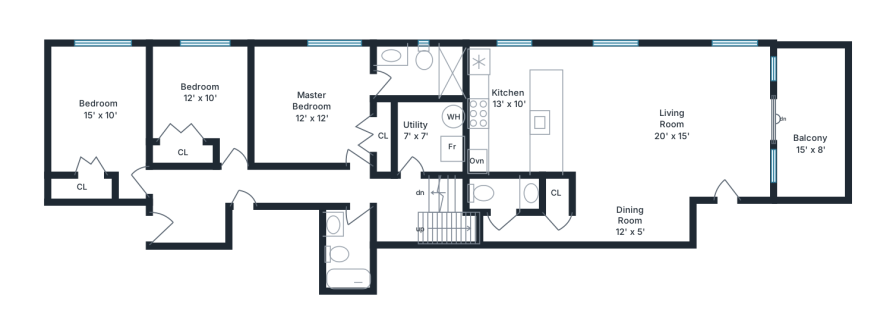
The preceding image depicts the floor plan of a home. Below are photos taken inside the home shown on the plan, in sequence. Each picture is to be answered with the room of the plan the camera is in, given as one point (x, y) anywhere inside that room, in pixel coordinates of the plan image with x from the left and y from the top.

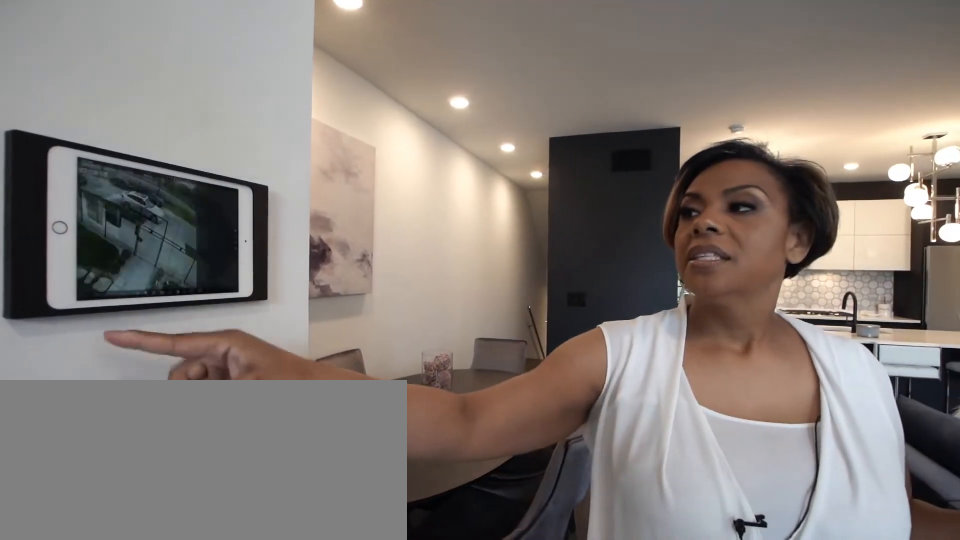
(633, 143)
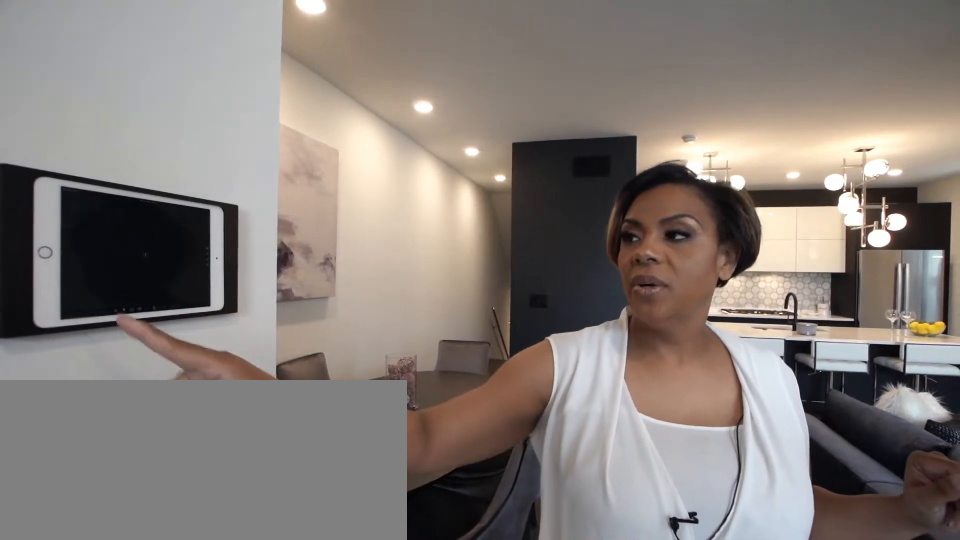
(633, 143)
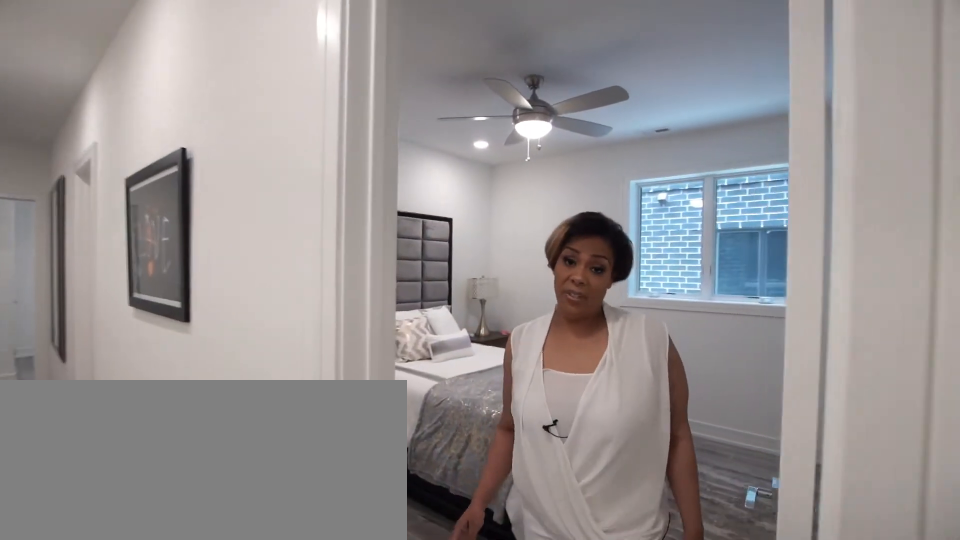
(310, 104)
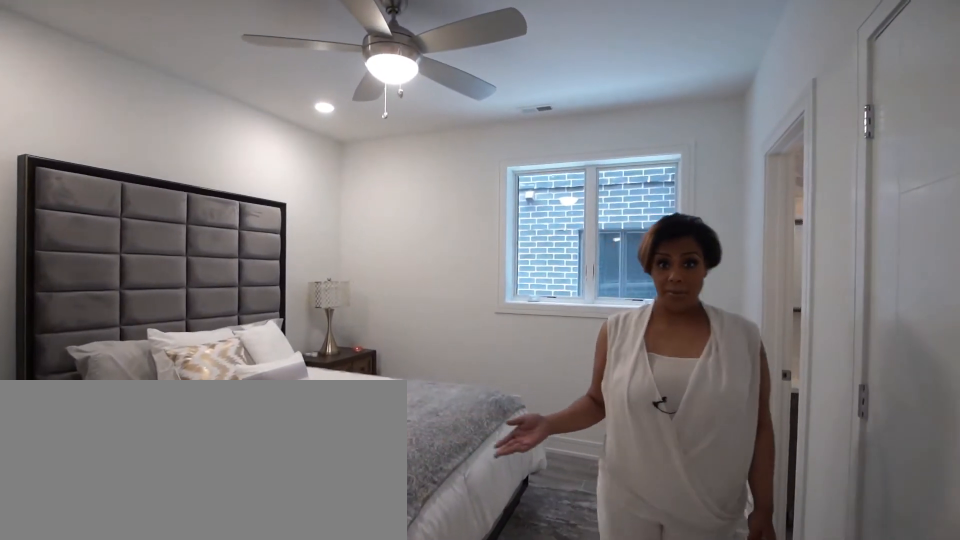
(310, 104)
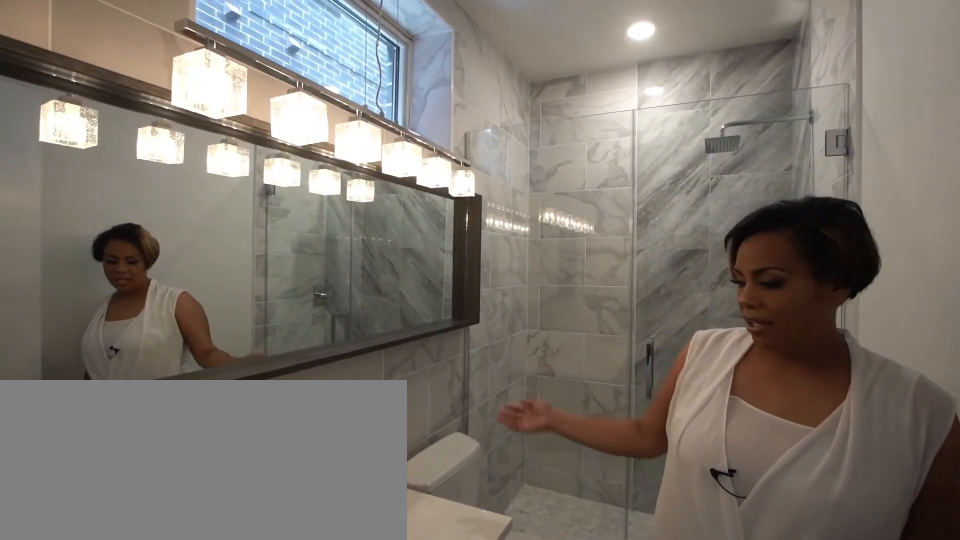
(412, 79)
